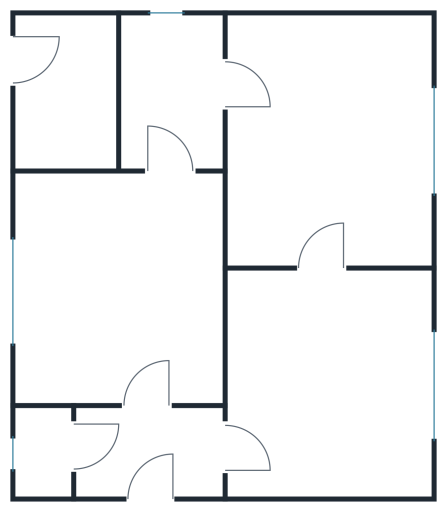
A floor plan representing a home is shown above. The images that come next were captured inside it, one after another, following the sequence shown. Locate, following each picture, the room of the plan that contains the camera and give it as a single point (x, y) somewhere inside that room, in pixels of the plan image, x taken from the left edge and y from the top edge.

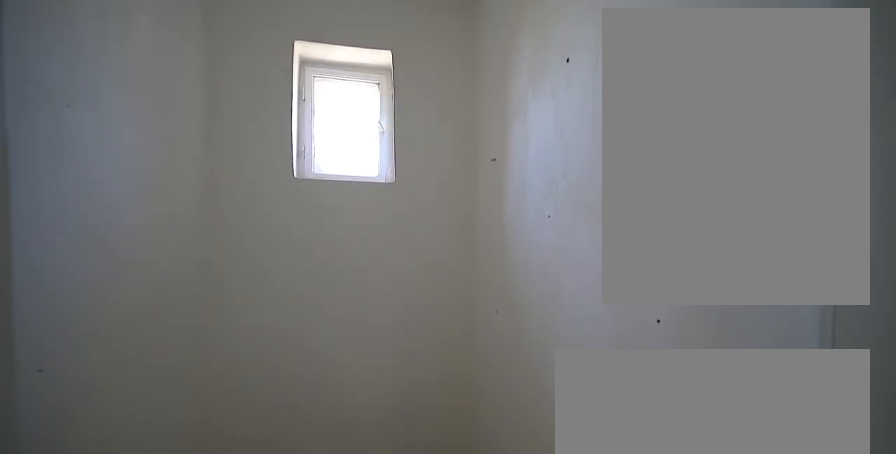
(45, 457)
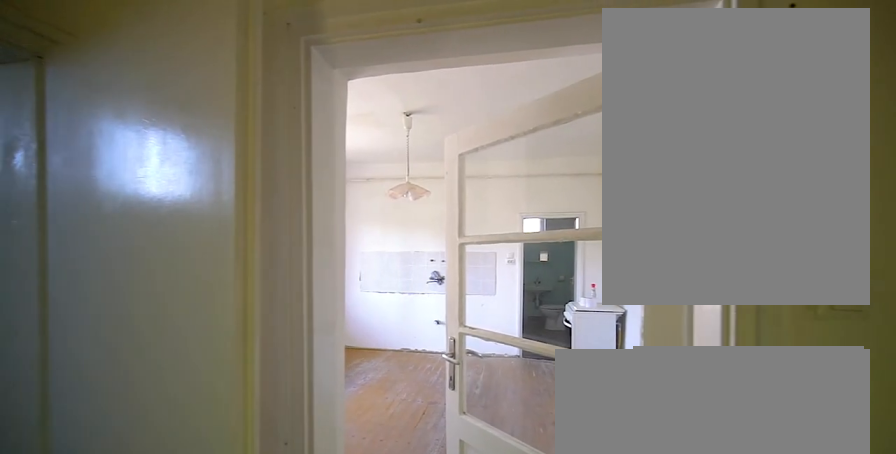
(154, 442)
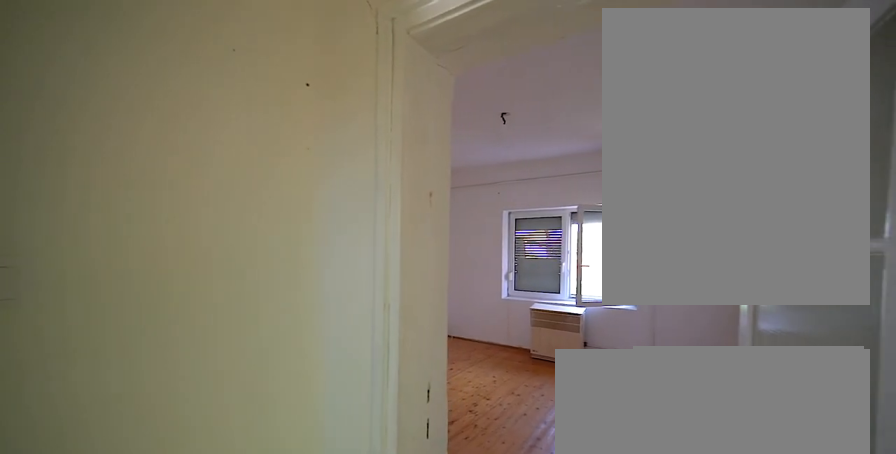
(155, 442)
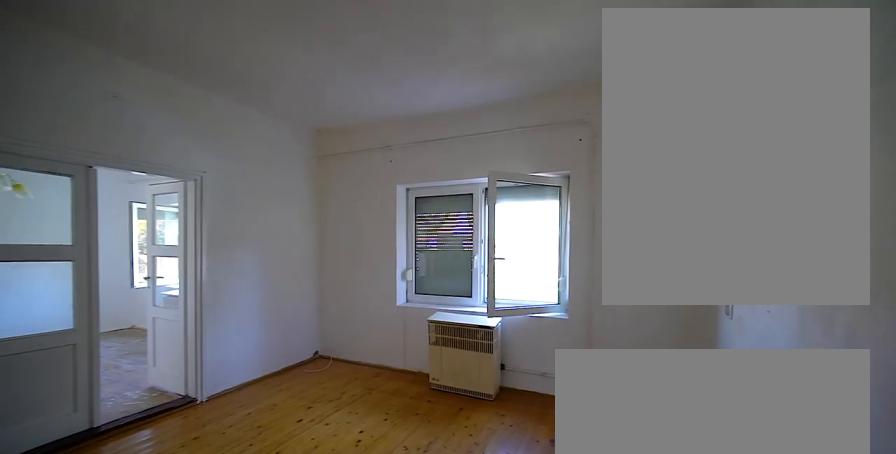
(333, 385)
